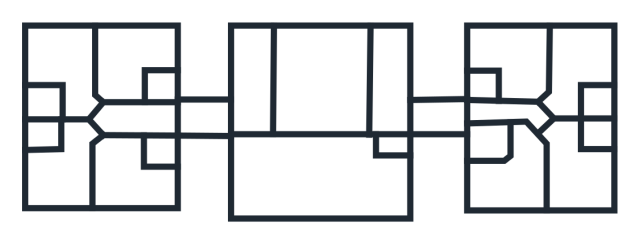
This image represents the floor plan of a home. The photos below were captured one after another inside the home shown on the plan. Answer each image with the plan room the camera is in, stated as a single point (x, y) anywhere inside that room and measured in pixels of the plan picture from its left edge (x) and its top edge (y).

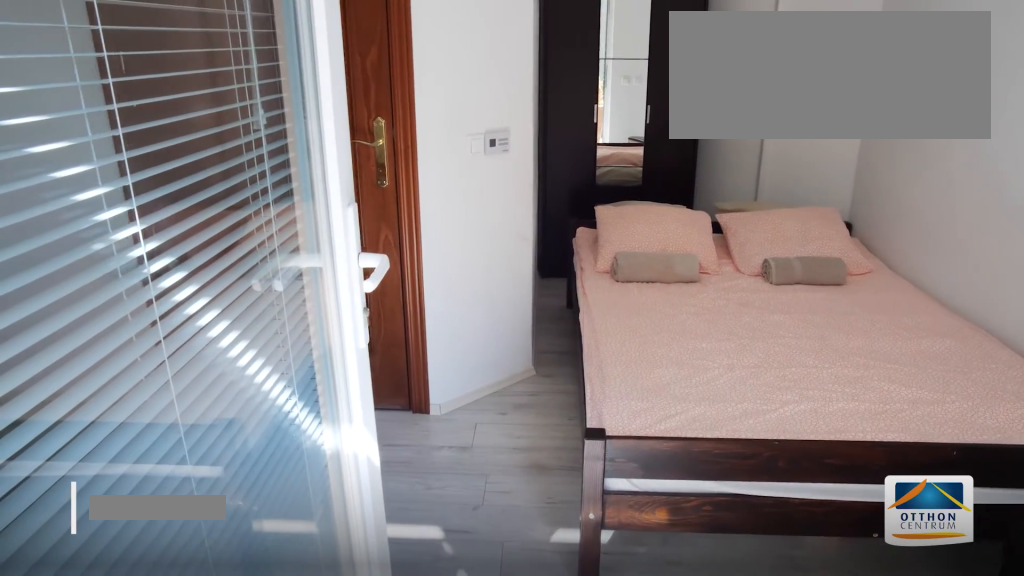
(508, 184)
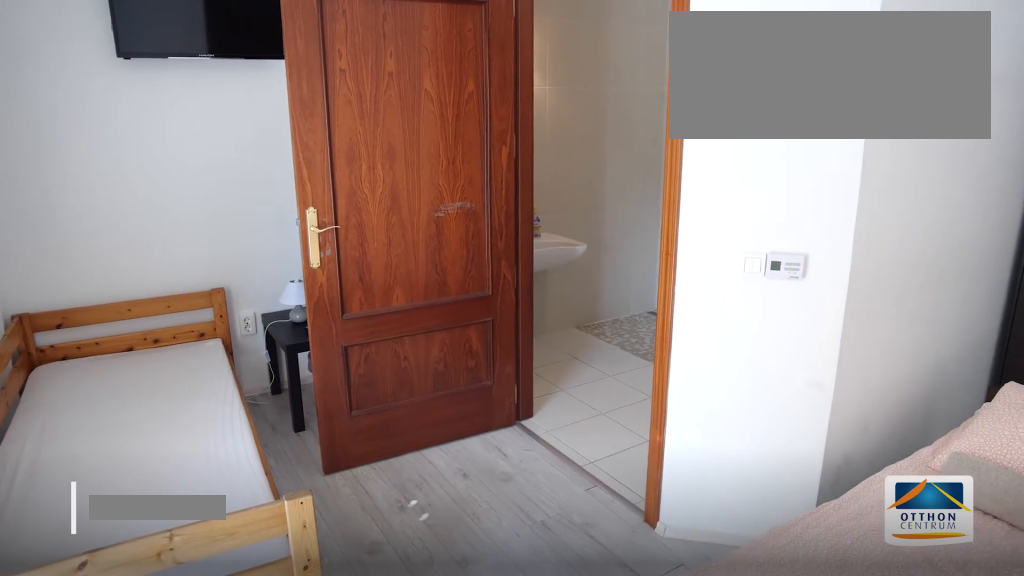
(508, 184)
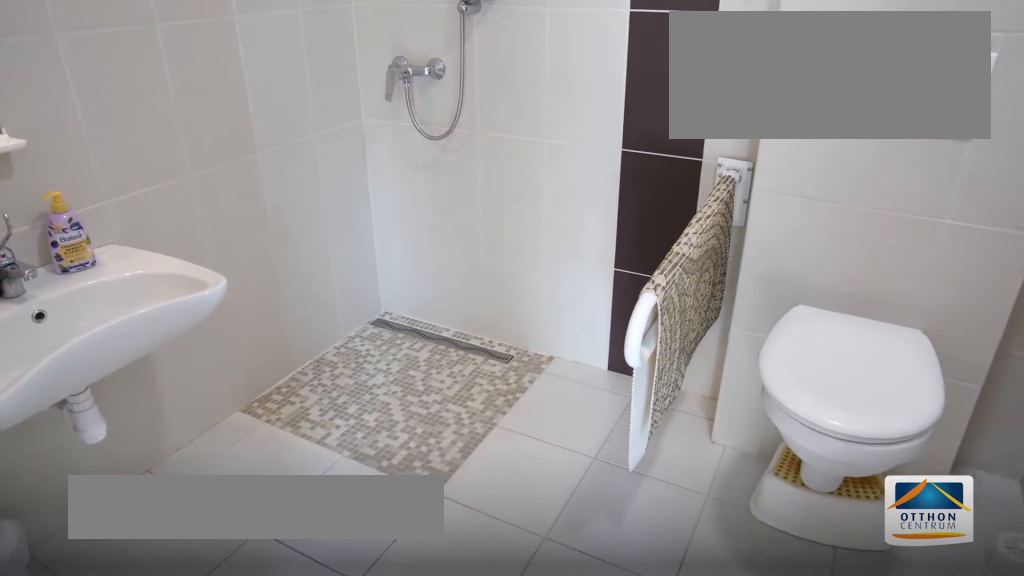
(489, 141)
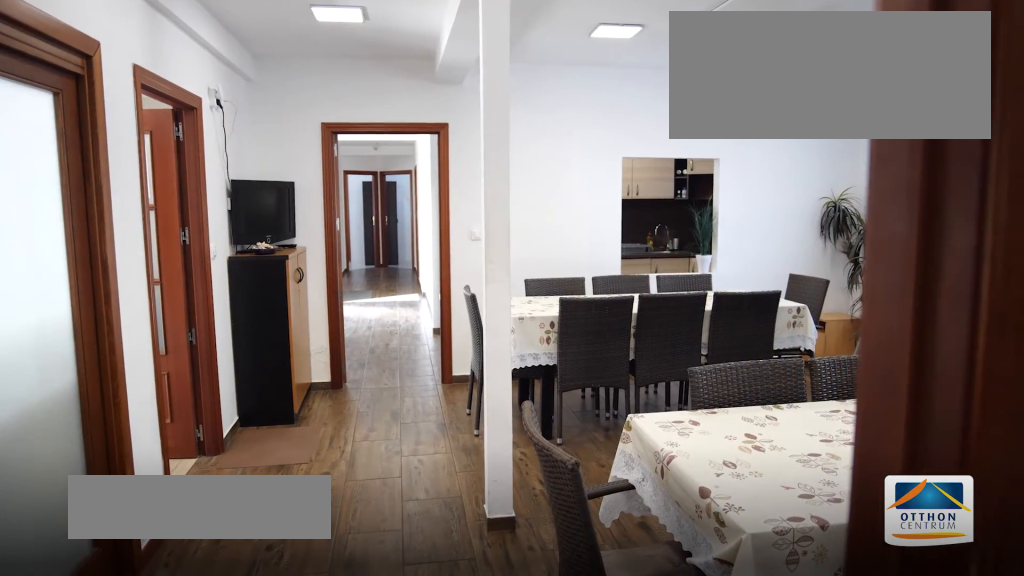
(377, 87)
